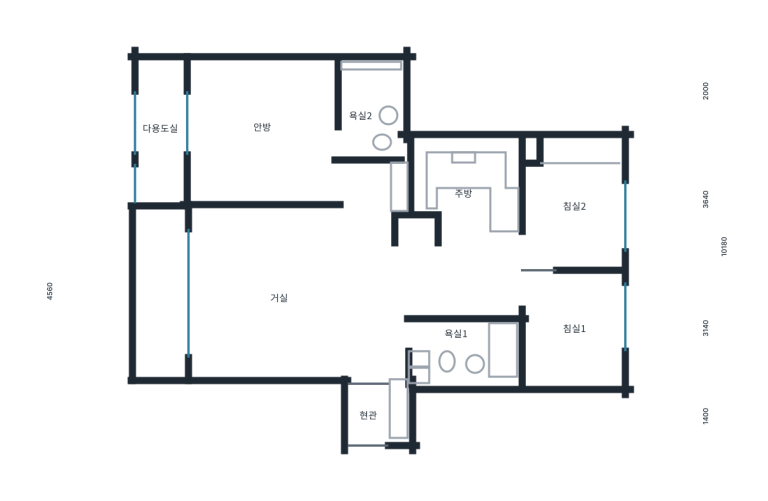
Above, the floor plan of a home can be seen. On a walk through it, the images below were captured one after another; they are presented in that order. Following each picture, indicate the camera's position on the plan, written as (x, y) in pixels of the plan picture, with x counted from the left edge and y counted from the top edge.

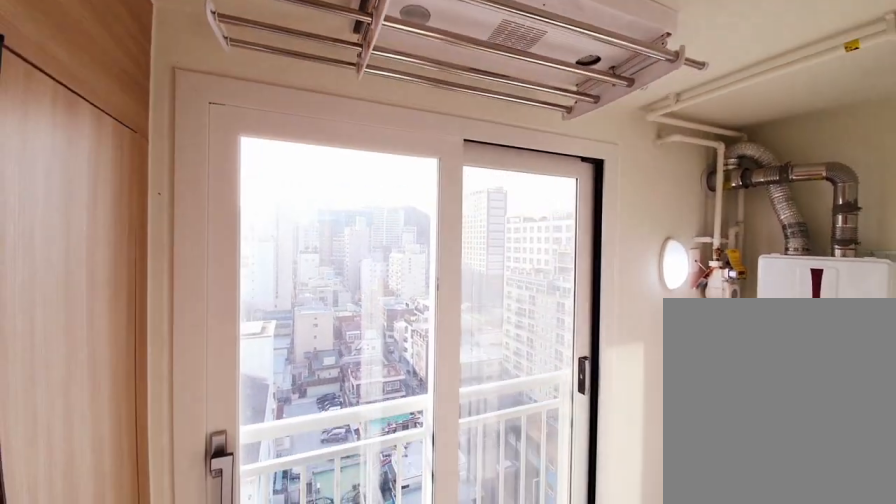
(180, 148)
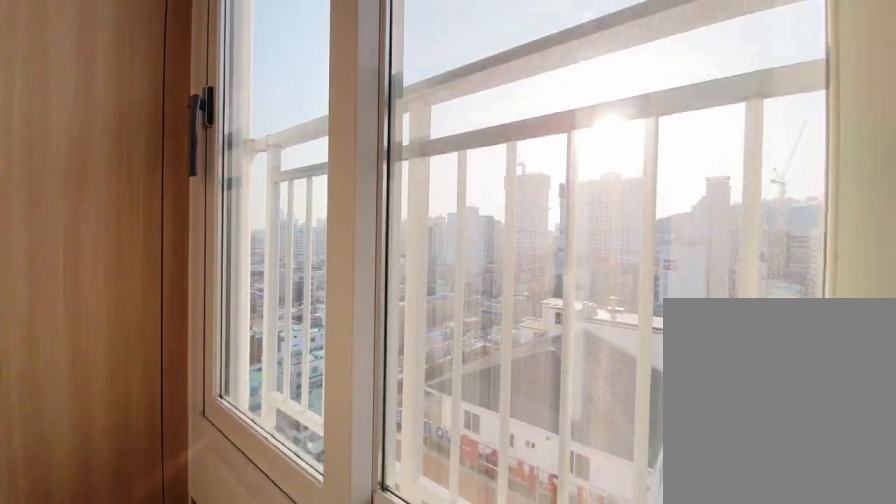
(180, 149)
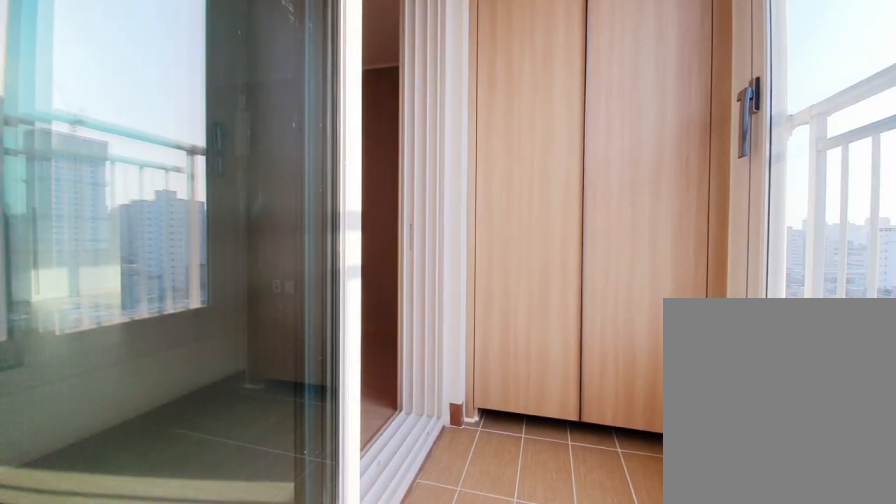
(181, 150)
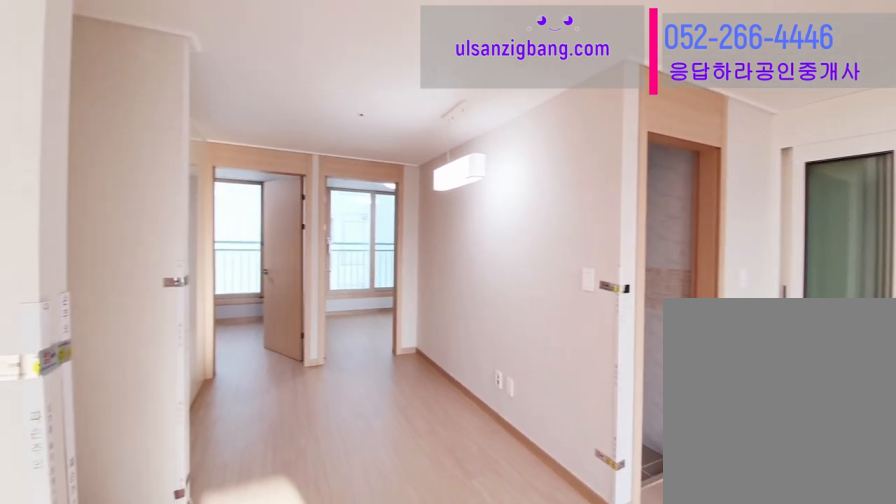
(375, 263)
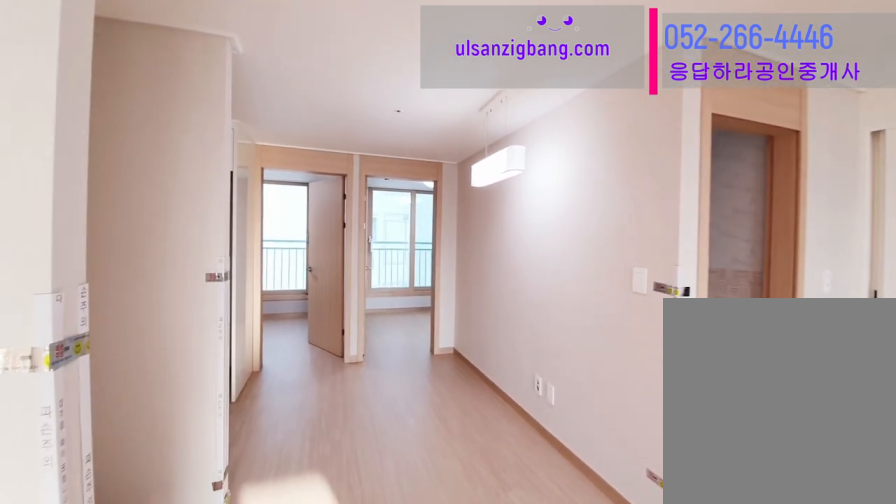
(373, 262)
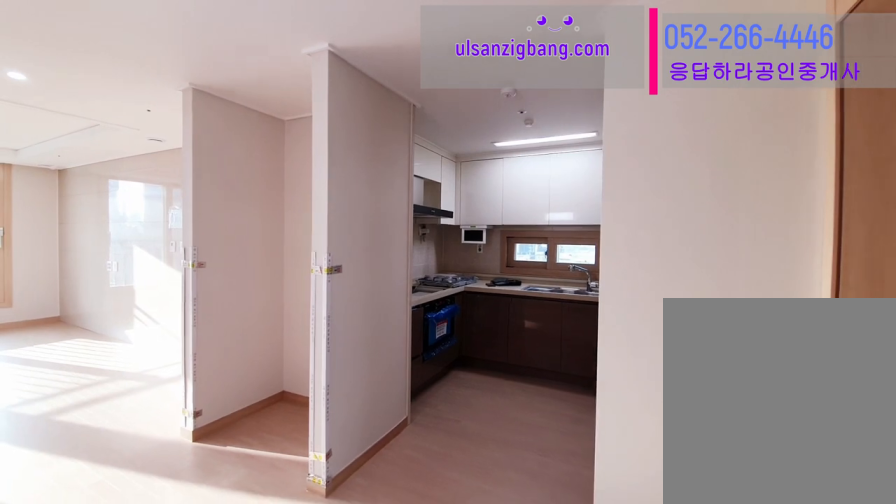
(491, 267)
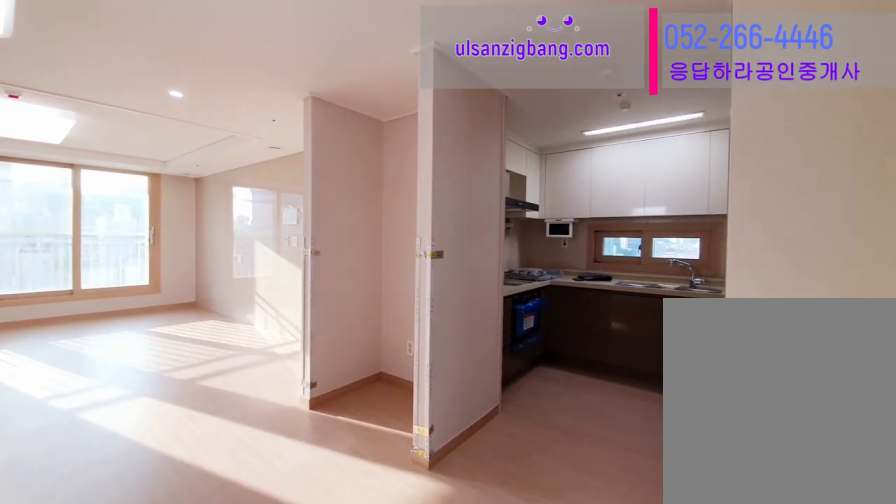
(490, 267)
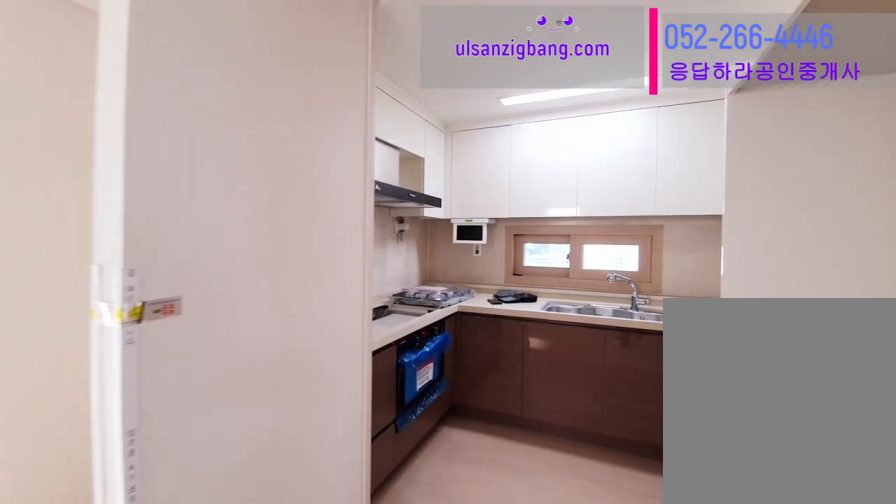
(468, 202)
